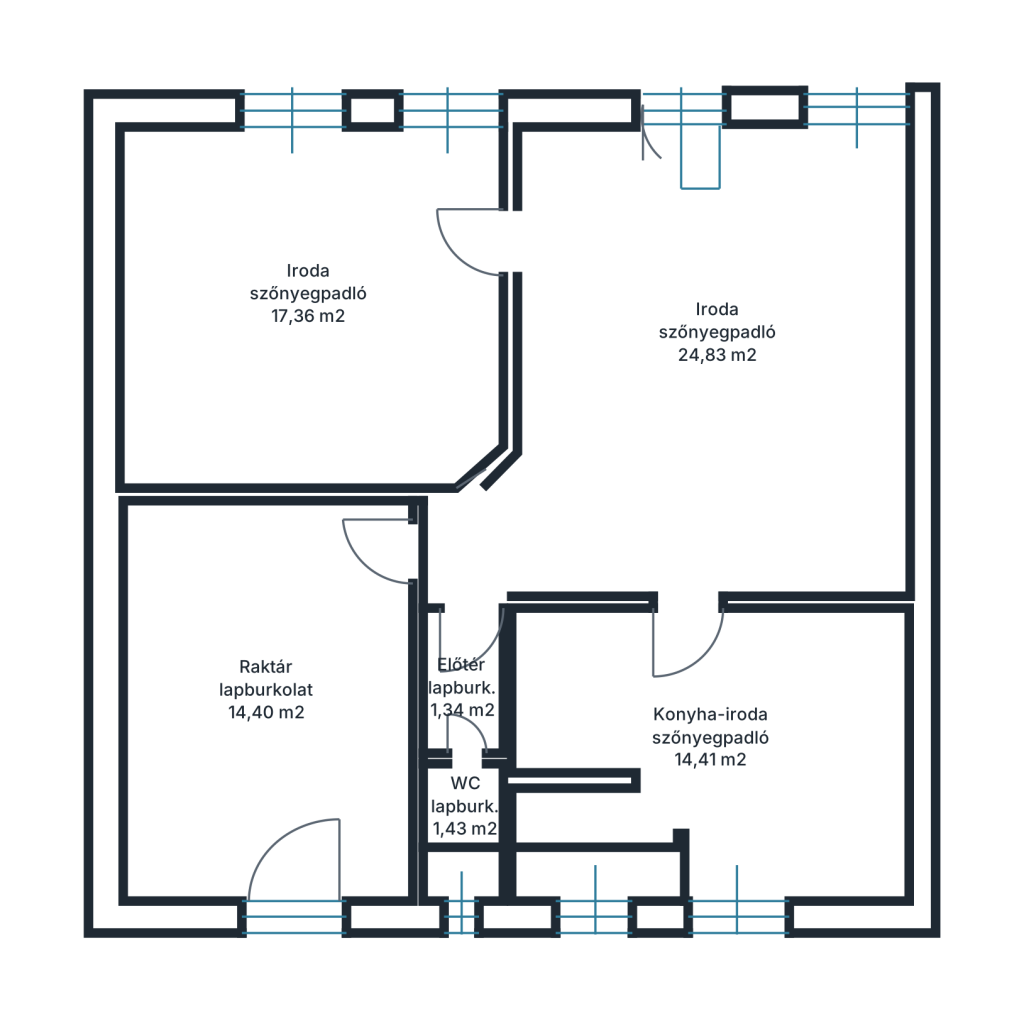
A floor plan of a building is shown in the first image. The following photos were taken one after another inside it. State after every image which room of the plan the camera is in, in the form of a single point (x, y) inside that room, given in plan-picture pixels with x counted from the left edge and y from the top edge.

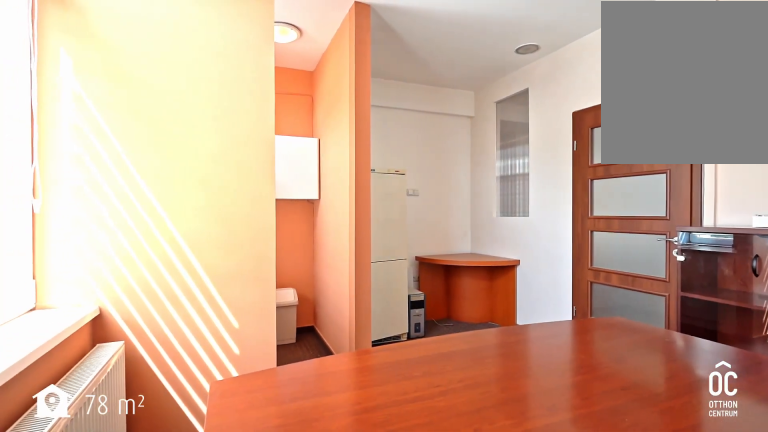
(715, 739)
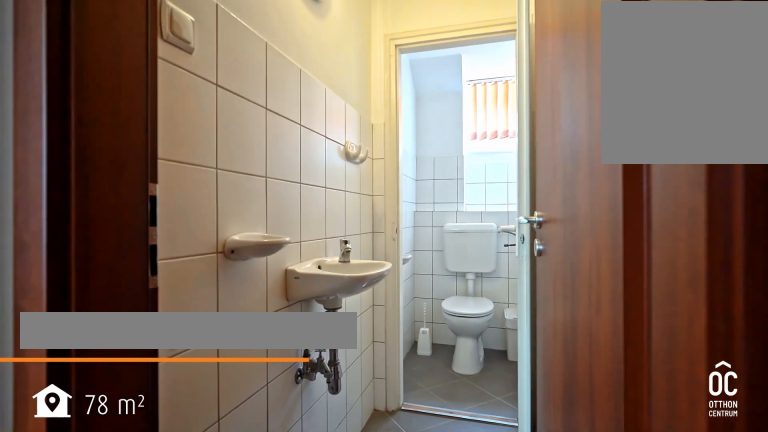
(461, 685)
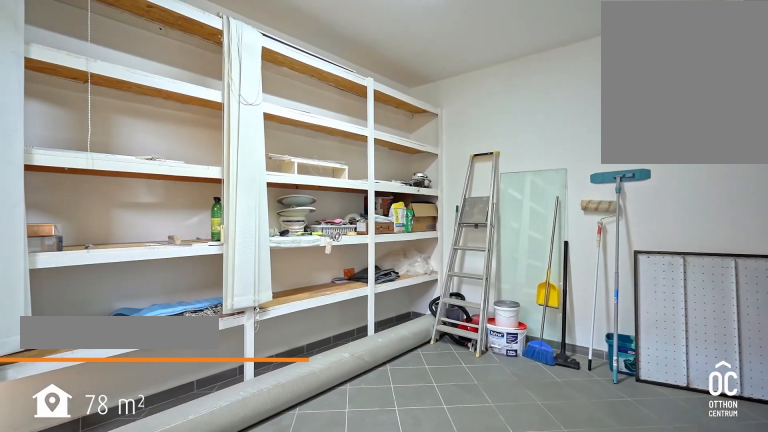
(274, 698)
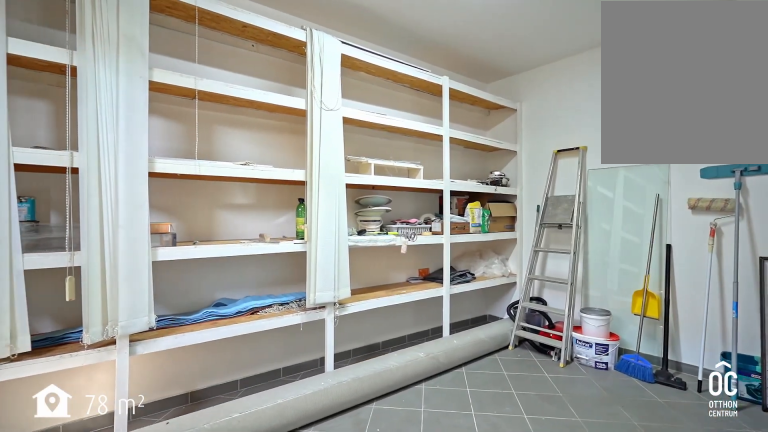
(274, 698)
